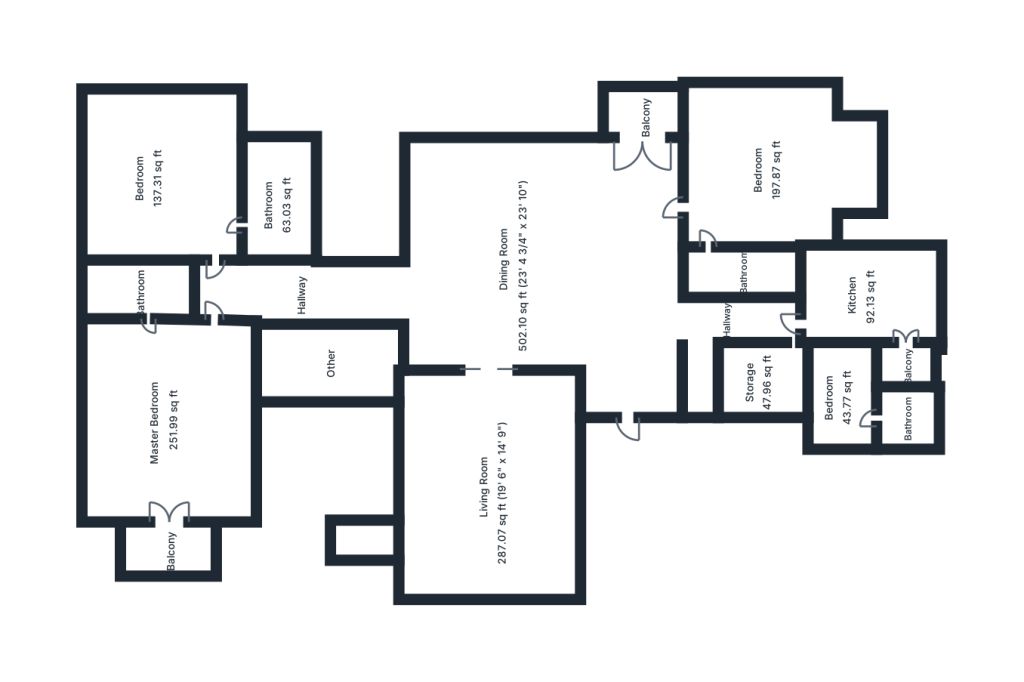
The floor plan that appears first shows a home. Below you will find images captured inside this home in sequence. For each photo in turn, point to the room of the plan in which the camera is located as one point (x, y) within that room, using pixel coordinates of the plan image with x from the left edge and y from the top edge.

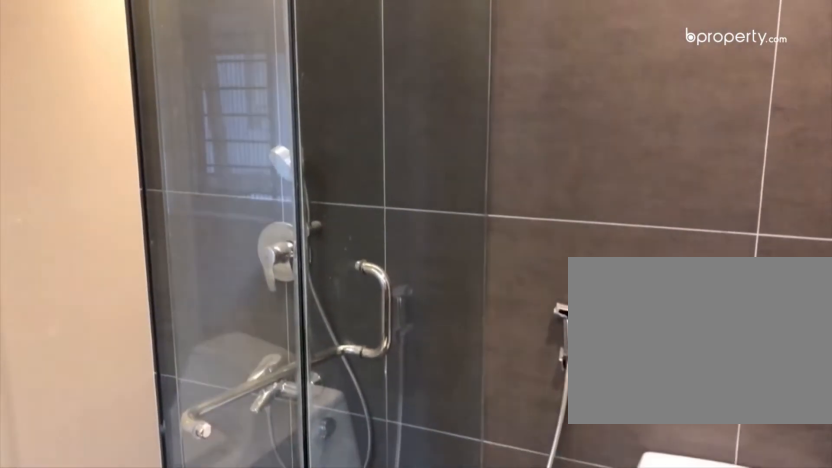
(278, 207)
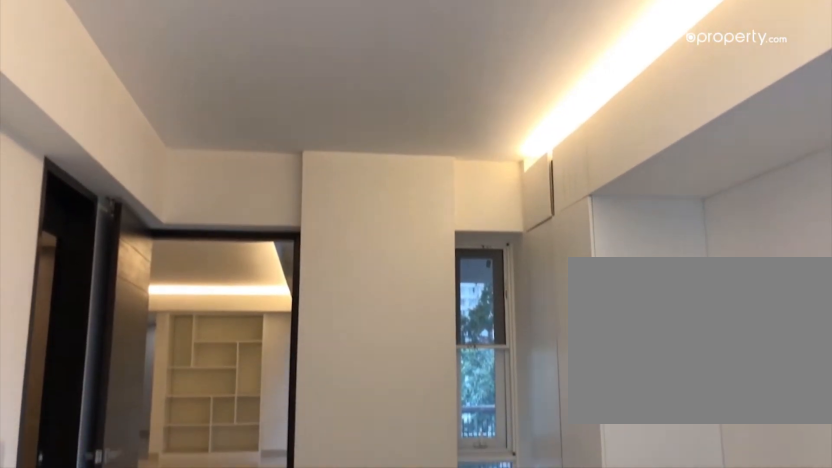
(741, 173)
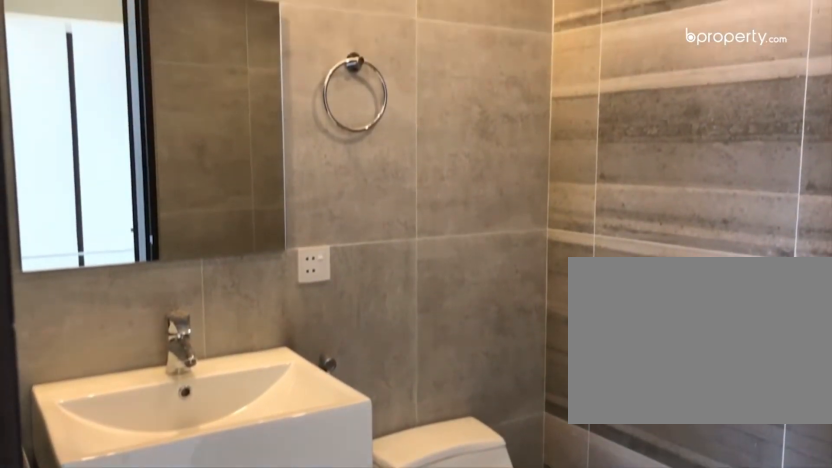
(727, 276)
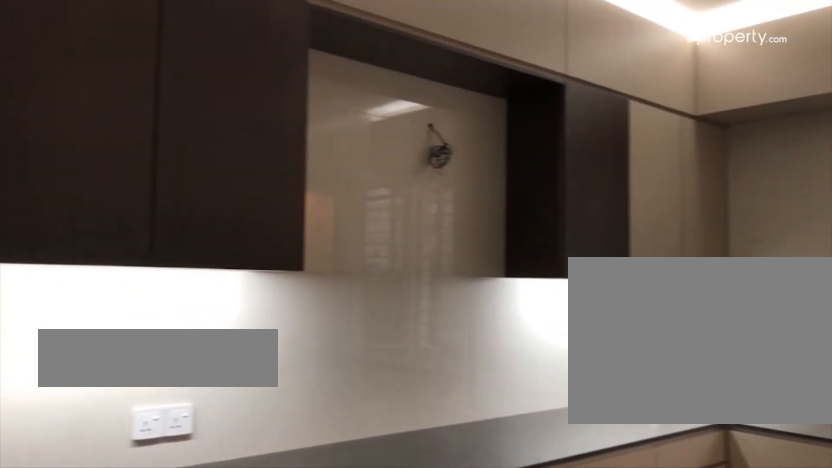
(863, 282)
